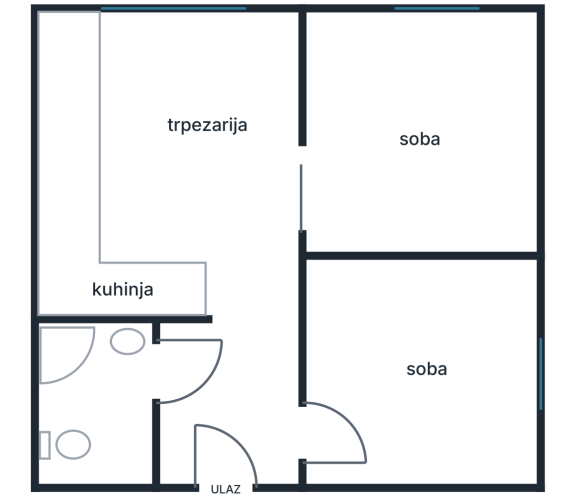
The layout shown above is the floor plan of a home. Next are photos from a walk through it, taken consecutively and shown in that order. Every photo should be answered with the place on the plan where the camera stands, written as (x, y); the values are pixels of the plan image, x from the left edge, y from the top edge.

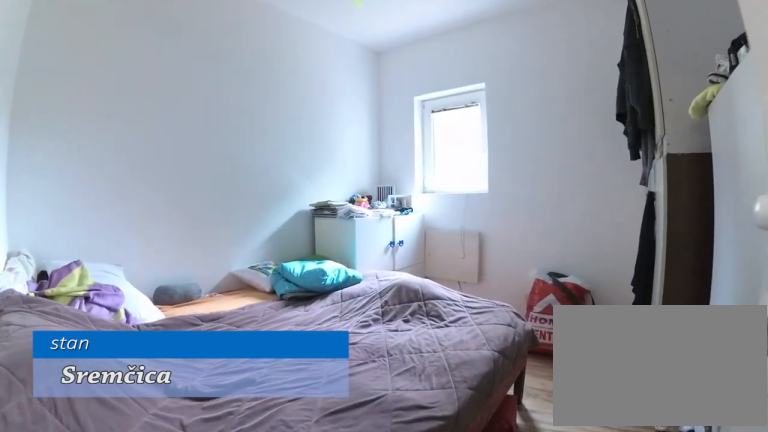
(311, 452)
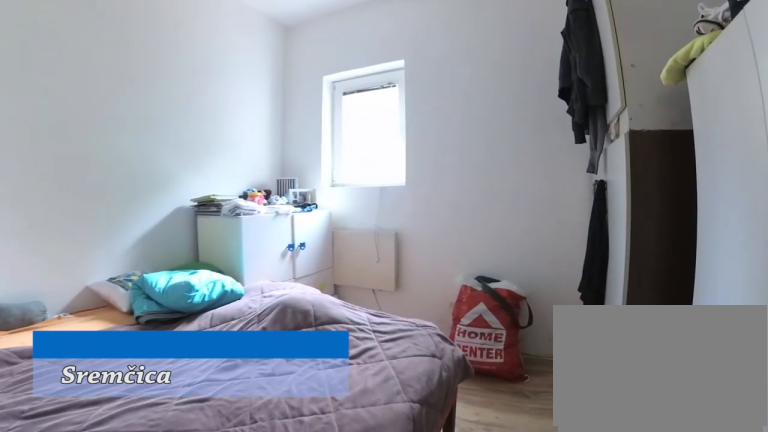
(338, 449)
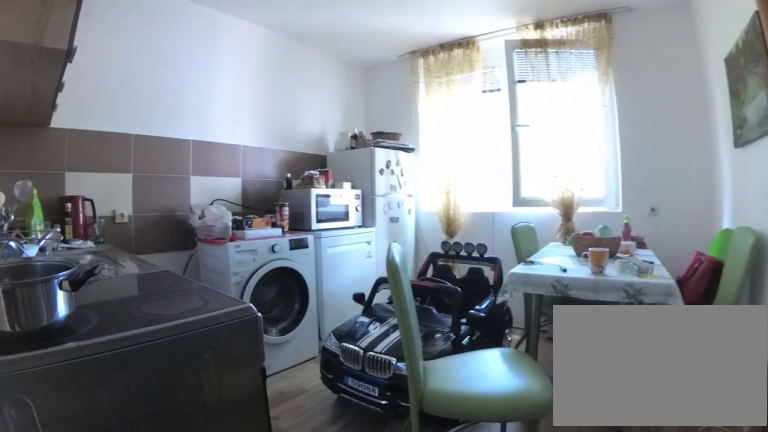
(270, 327)
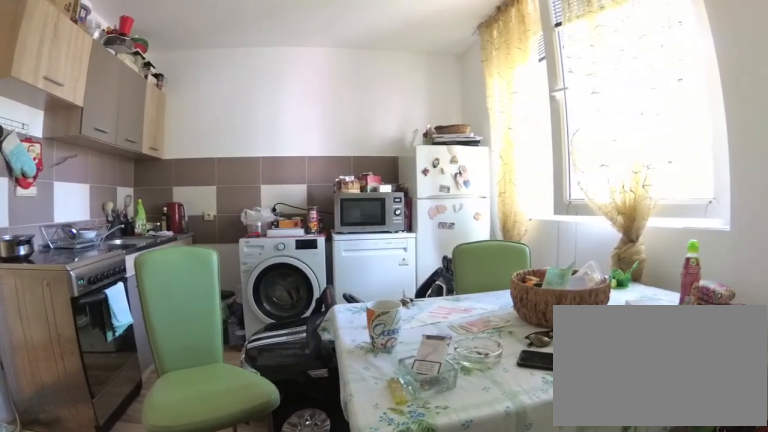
(315, 187)
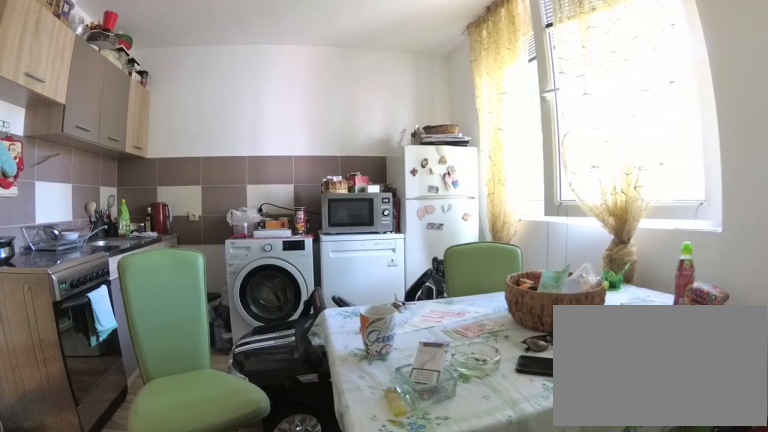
(314, 190)
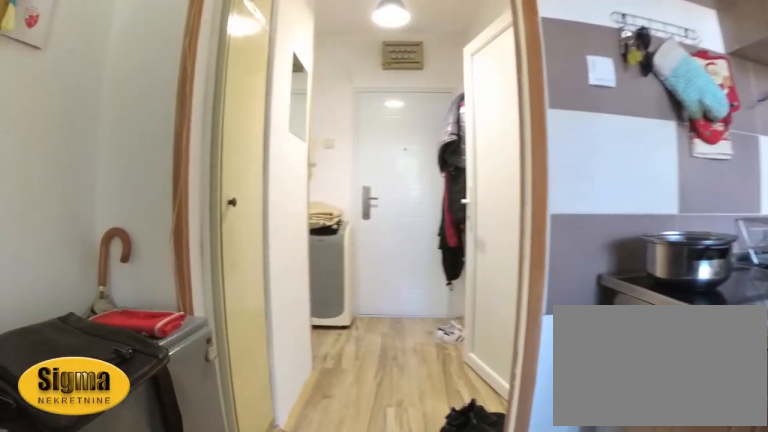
(252, 204)
